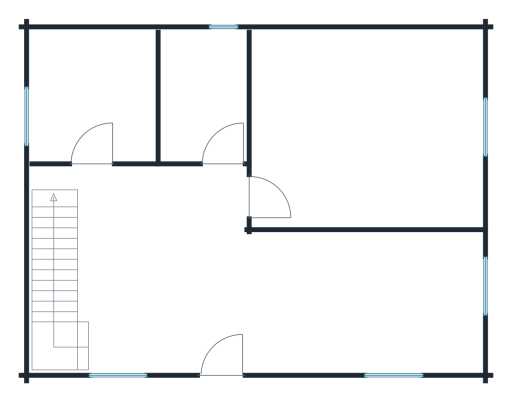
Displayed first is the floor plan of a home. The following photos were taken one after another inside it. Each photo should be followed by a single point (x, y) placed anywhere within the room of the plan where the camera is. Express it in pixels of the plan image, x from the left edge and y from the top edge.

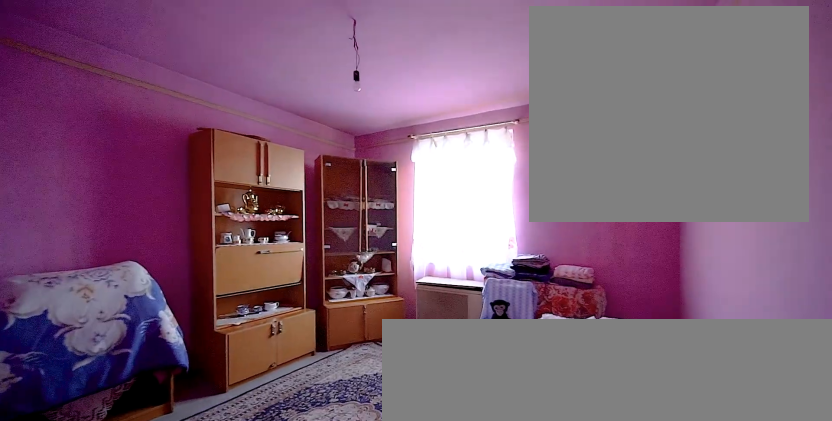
(370, 137)
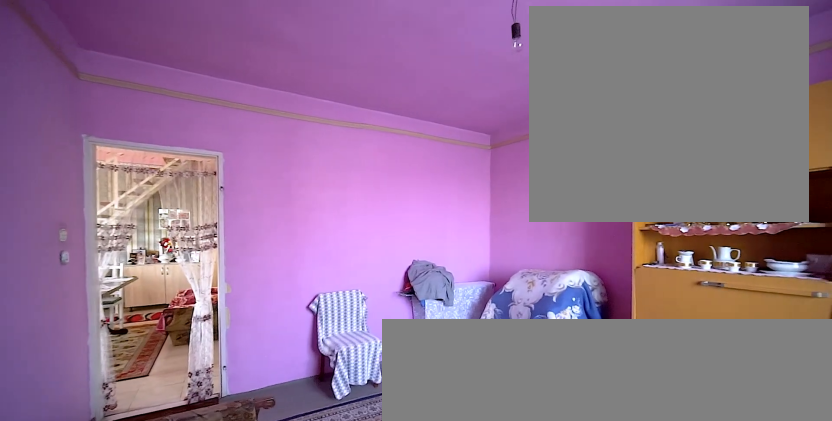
(371, 137)
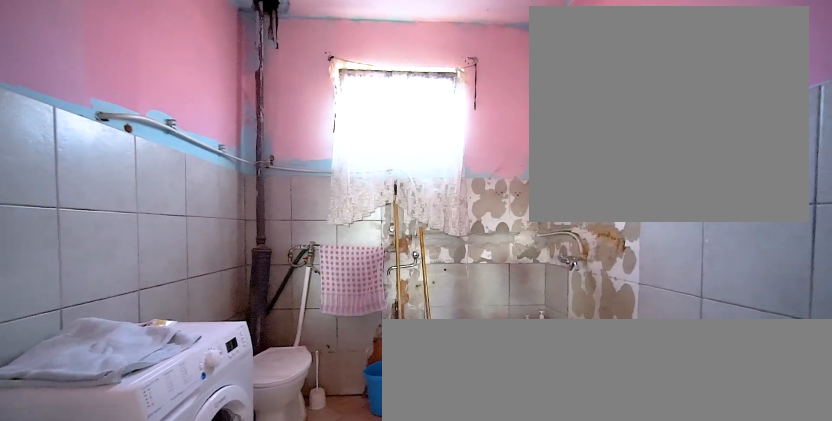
(203, 101)
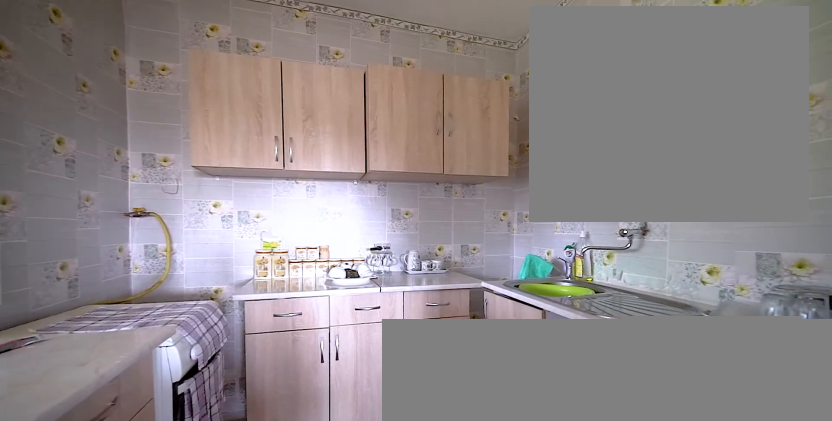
(98, 108)
